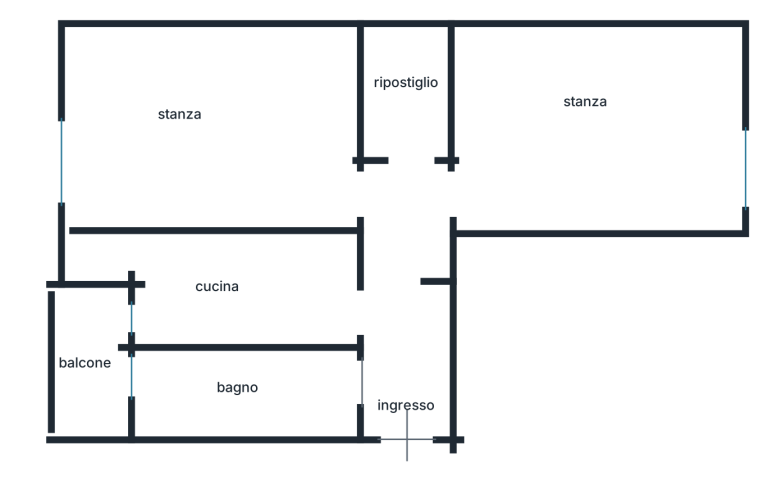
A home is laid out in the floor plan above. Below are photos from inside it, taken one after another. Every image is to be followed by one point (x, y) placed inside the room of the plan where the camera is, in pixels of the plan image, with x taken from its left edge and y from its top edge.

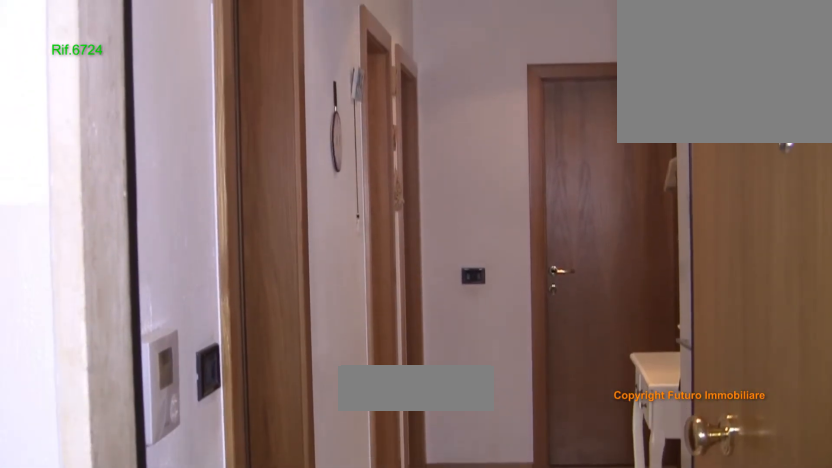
(405, 282)
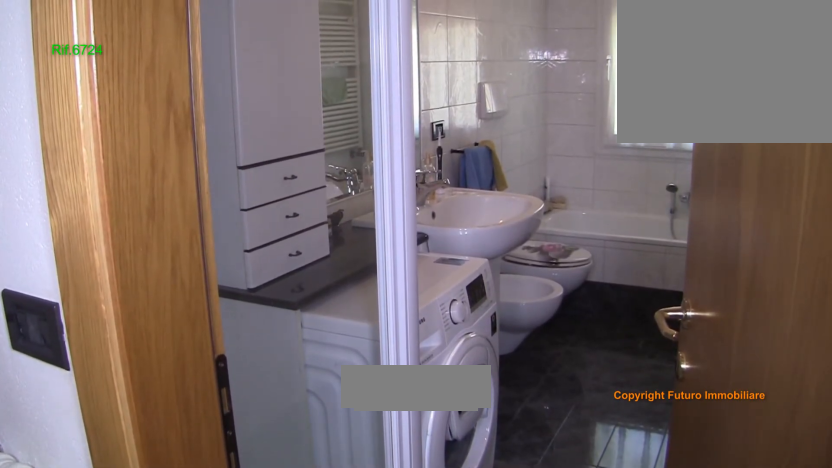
(257, 391)
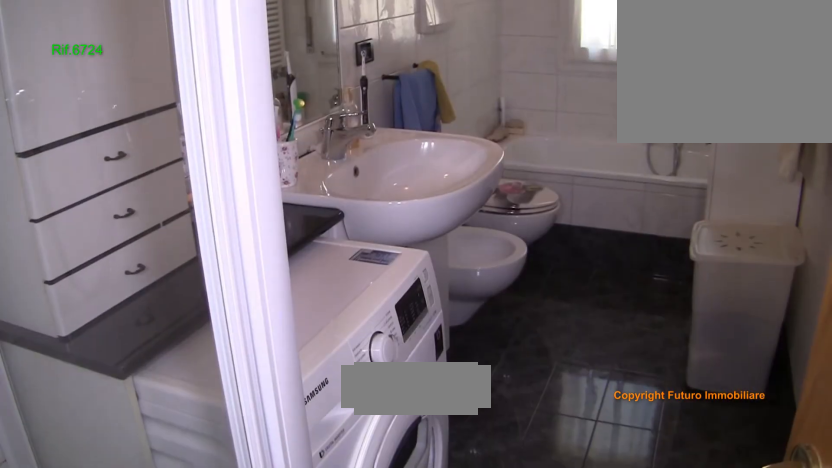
(257, 391)
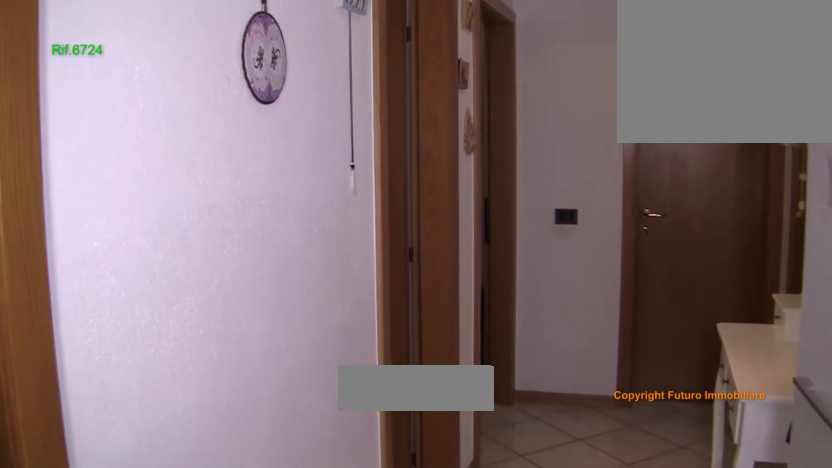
(405, 282)
